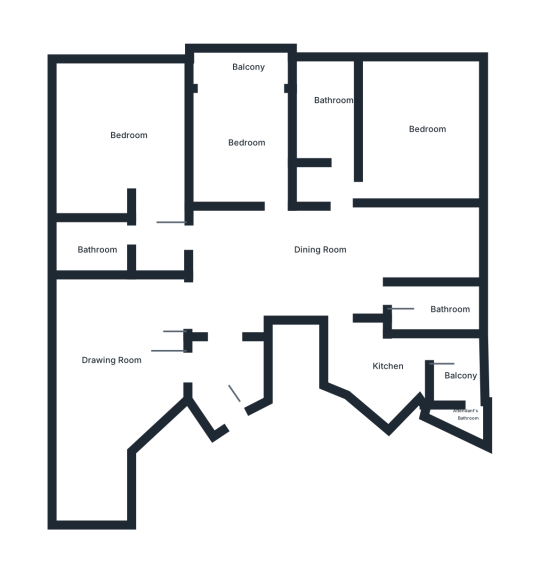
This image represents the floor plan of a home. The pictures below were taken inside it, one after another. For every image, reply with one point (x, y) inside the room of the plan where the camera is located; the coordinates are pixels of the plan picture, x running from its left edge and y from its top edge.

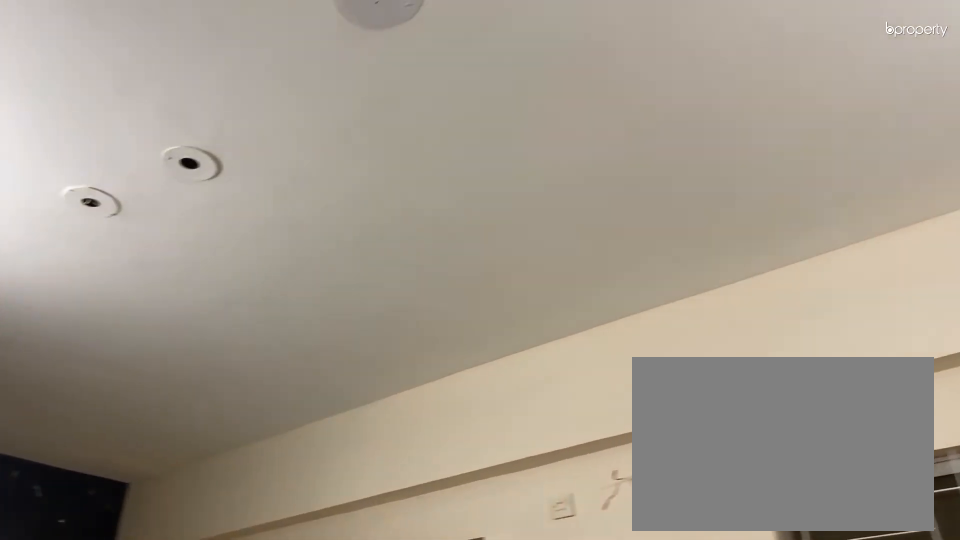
(105, 382)
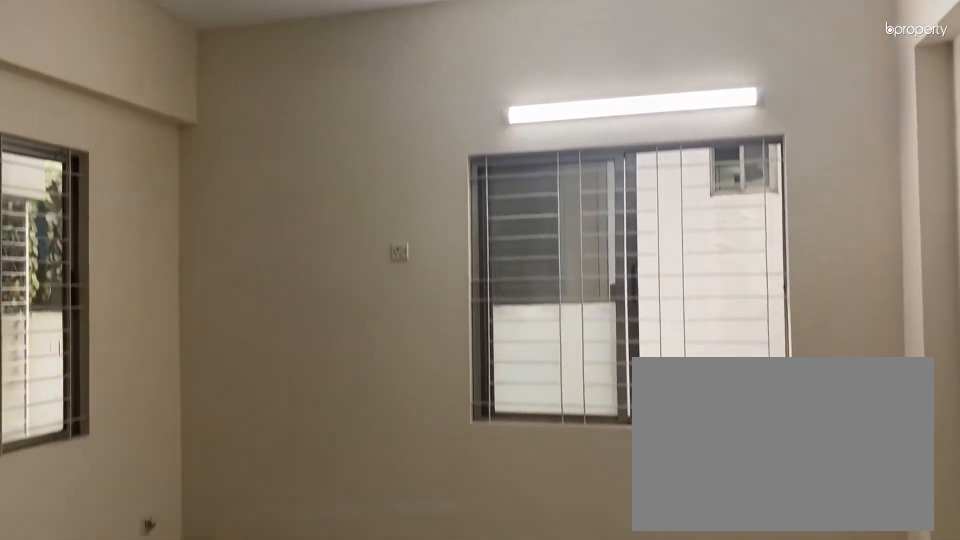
(129, 132)
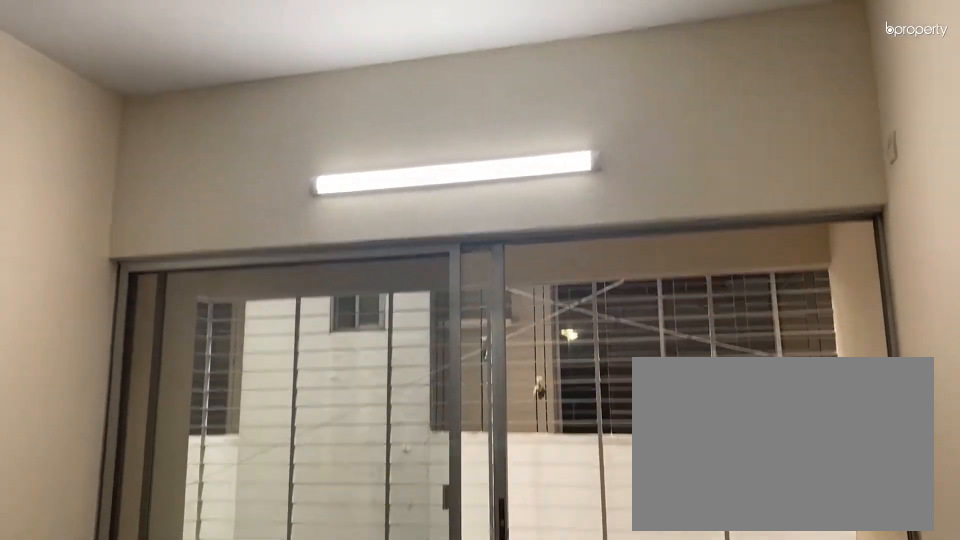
(241, 121)
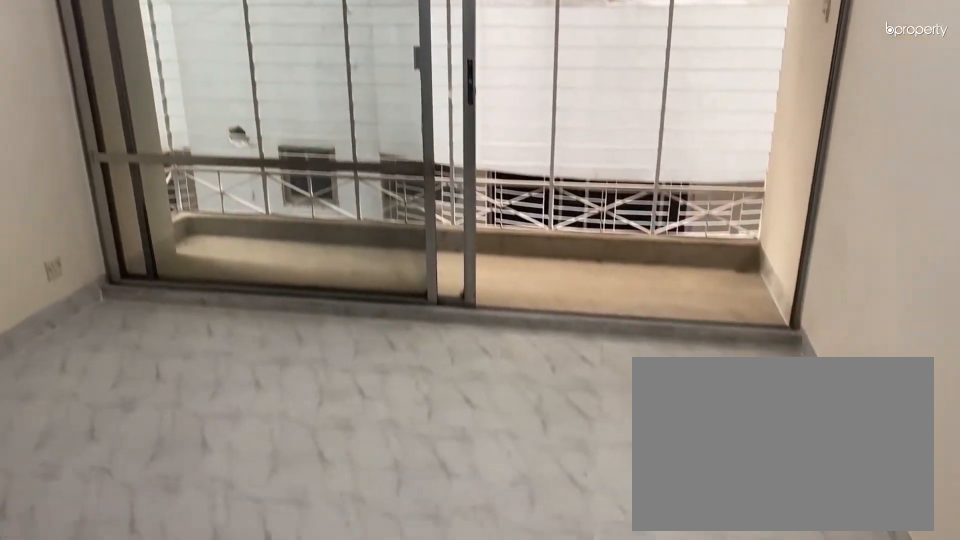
(241, 121)
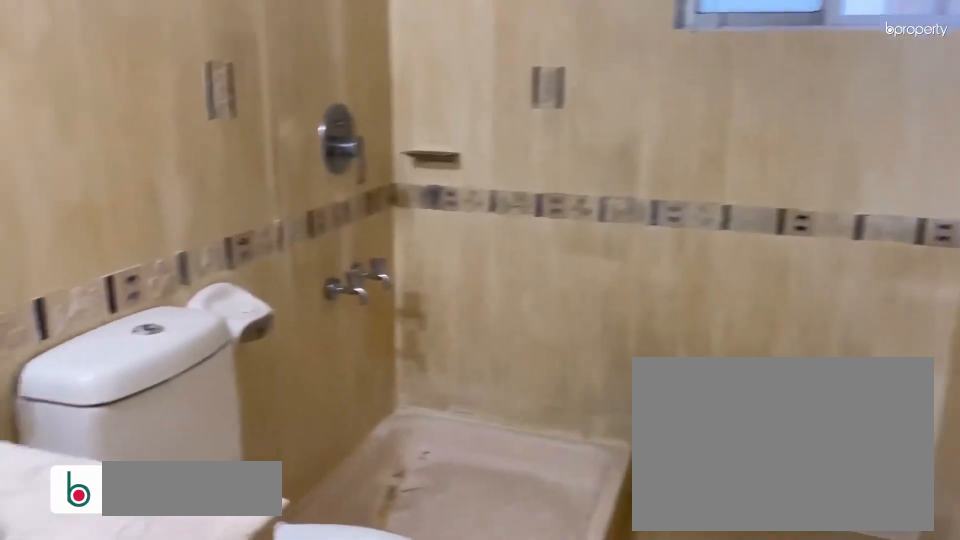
(326, 107)
